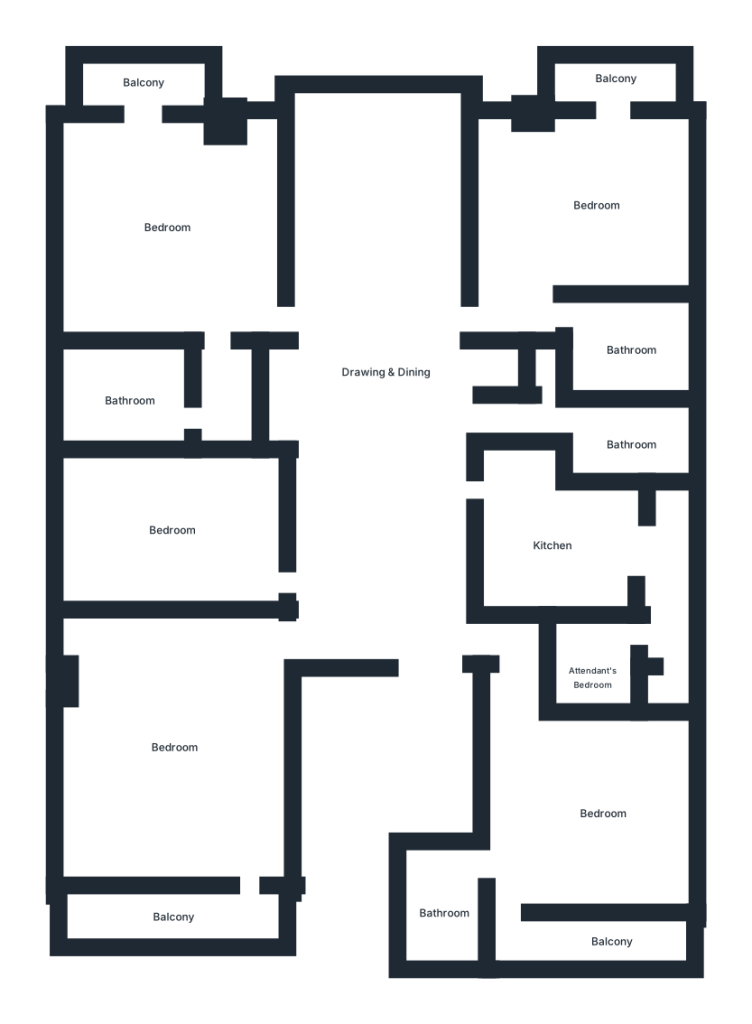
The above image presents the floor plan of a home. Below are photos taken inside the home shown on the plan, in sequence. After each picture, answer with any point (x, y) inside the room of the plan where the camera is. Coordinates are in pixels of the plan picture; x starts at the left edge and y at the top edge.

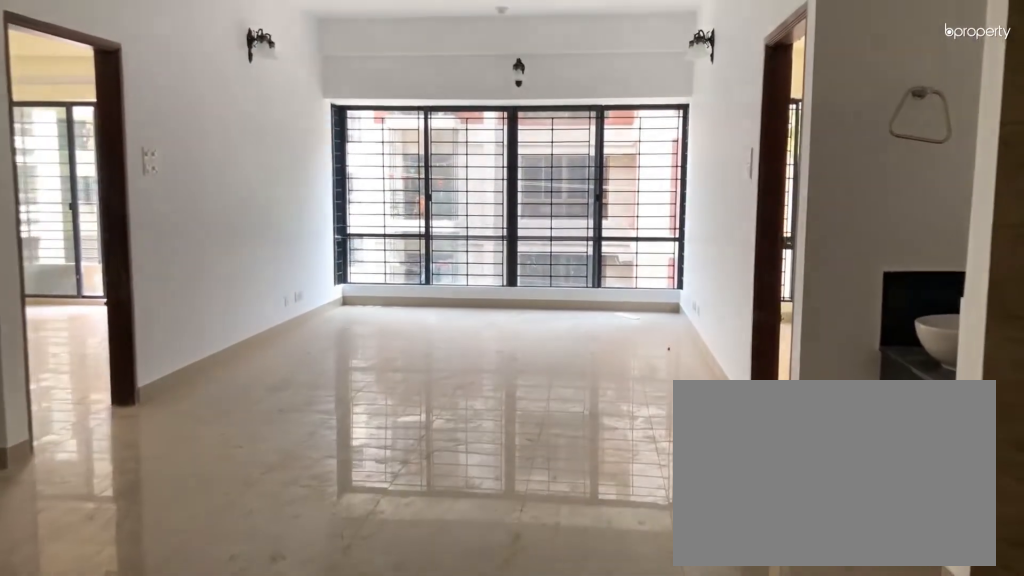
(377, 420)
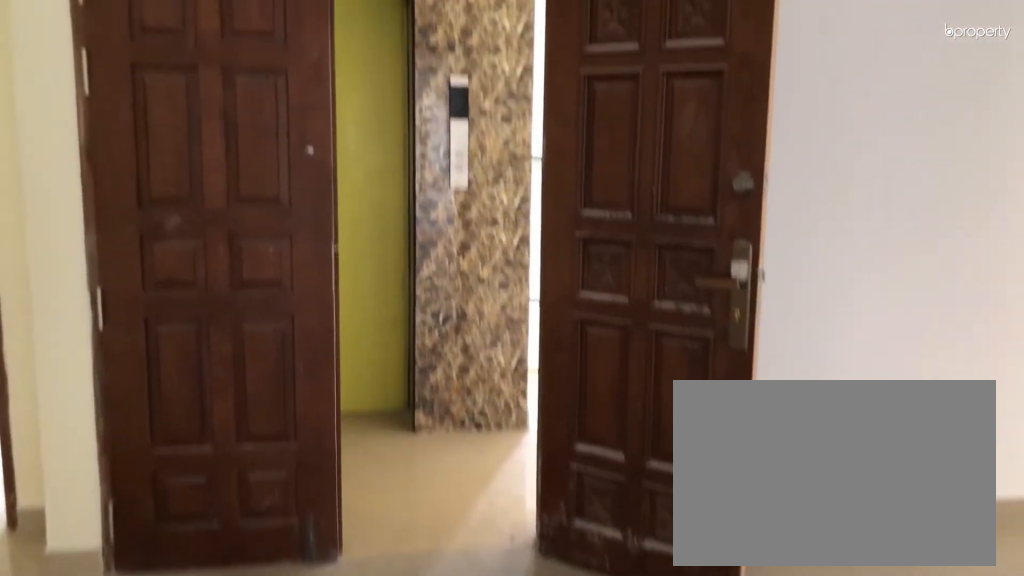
(377, 420)
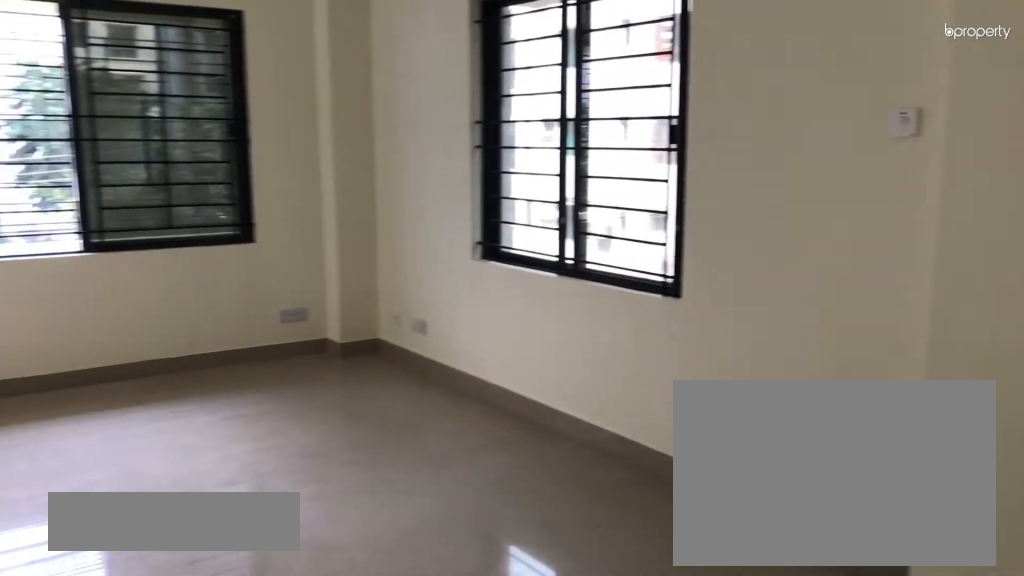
(173, 742)
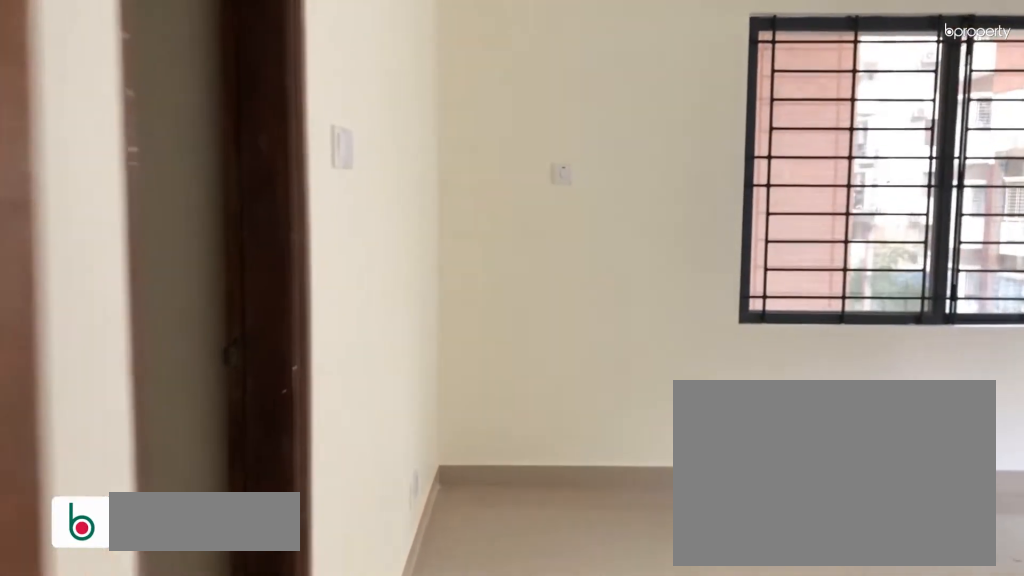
(163, 221)
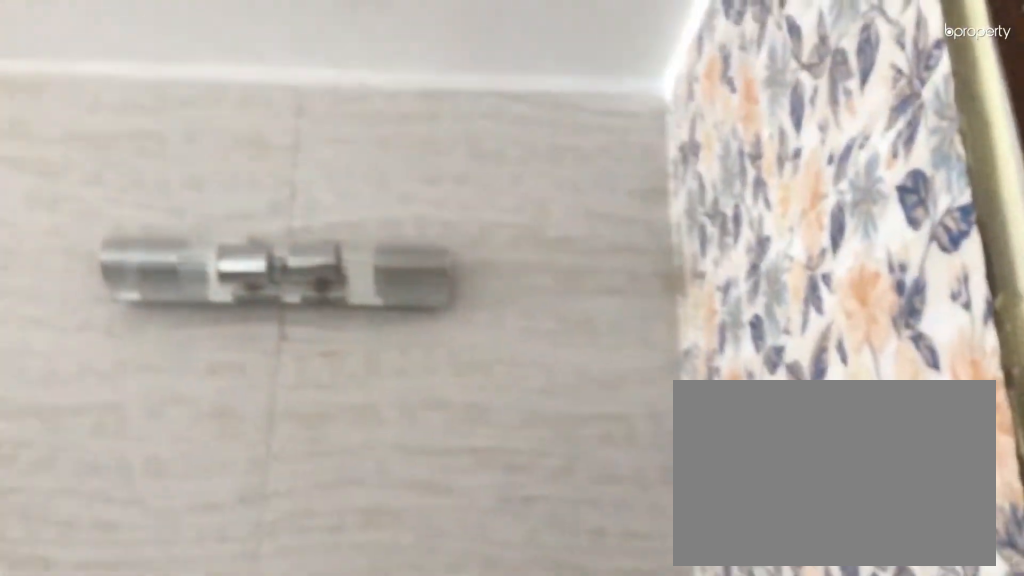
(130, 393)
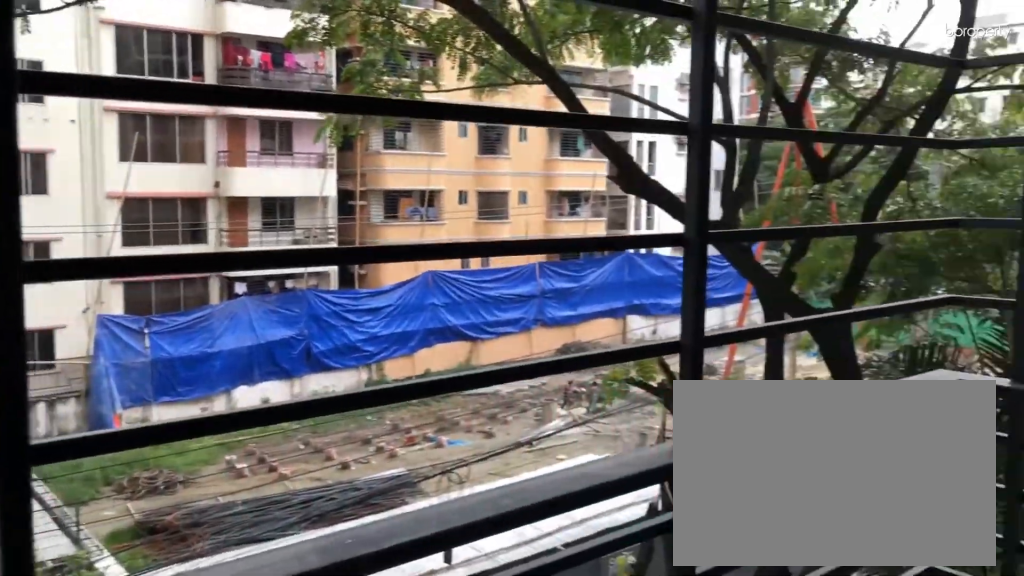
(611, 82)
